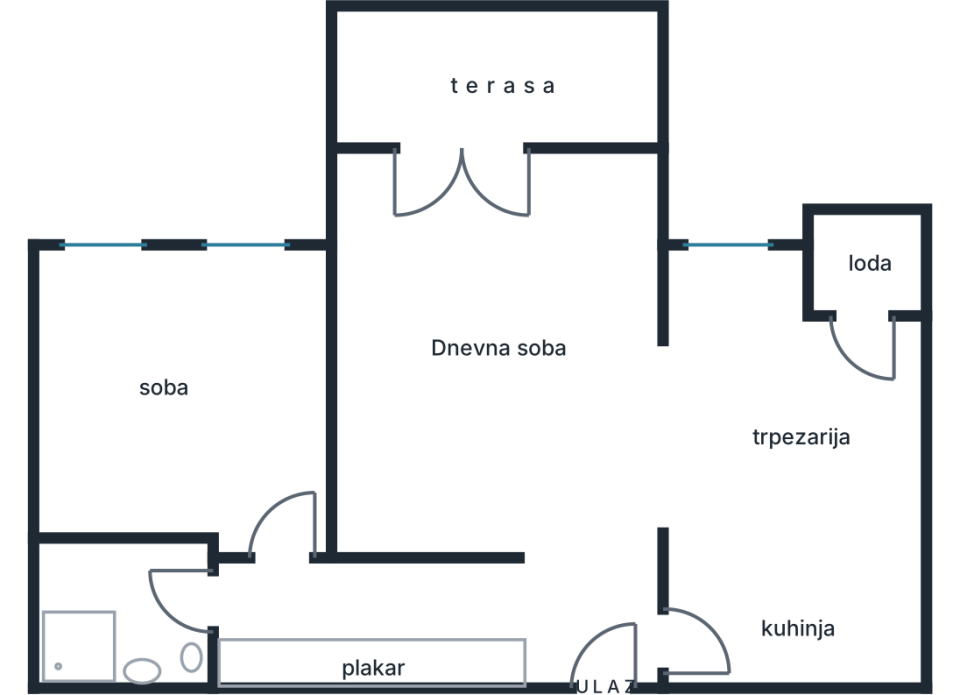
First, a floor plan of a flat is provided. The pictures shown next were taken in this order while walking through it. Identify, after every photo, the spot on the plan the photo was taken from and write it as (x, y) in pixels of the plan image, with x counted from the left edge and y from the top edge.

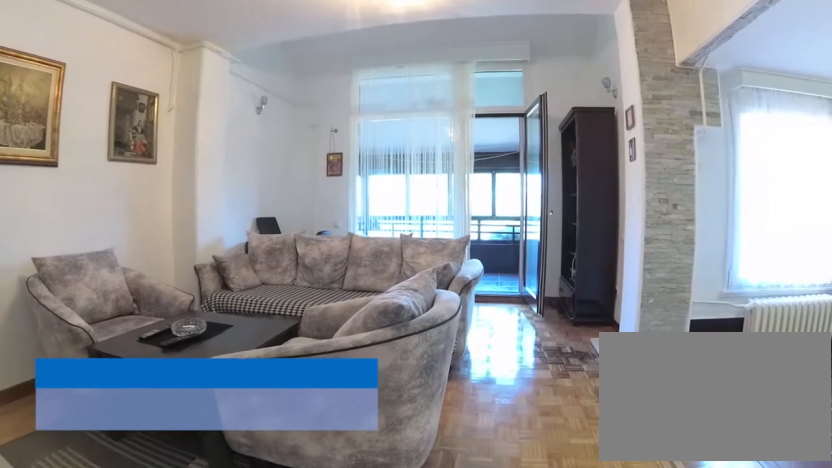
(578, 522)
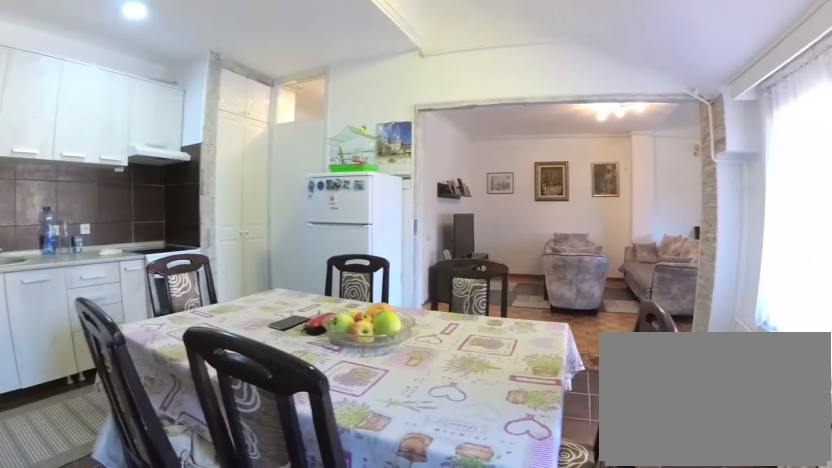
(878, 370)
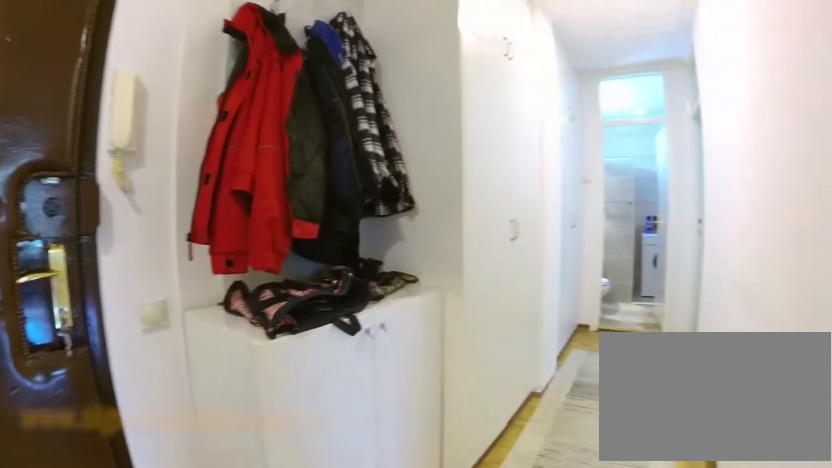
(590, 599)
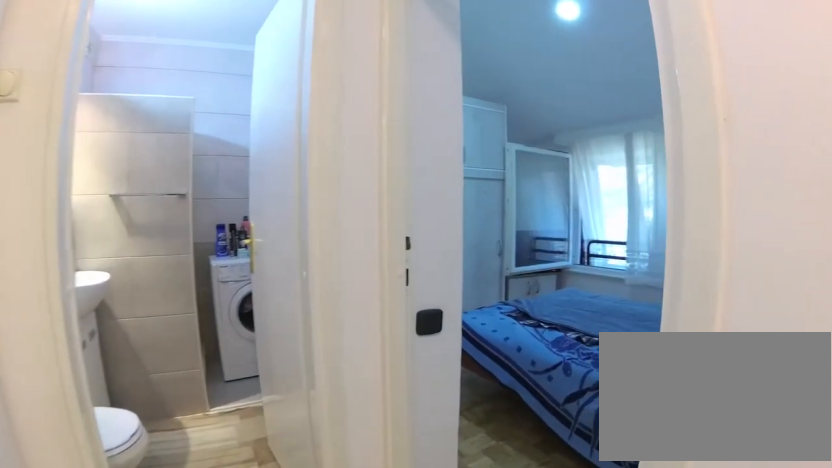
(365, 601)
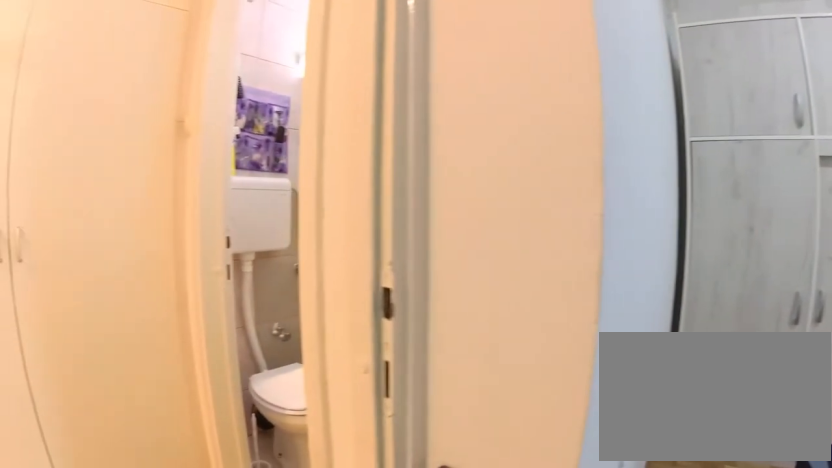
(285, 491)
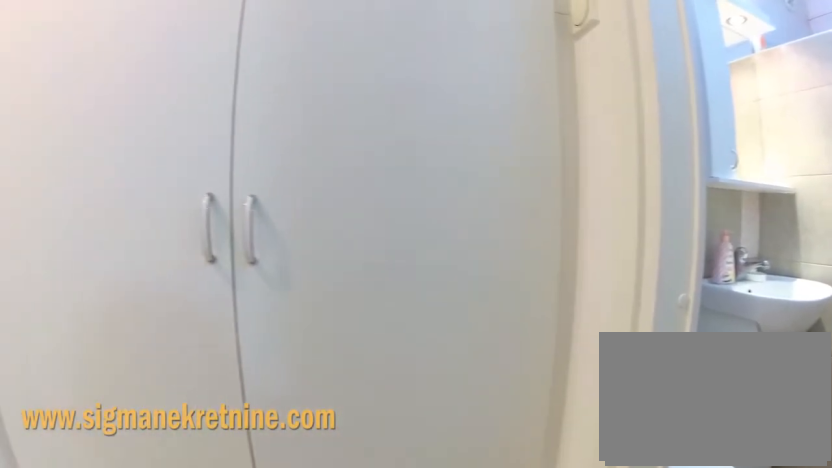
(244, 568)
